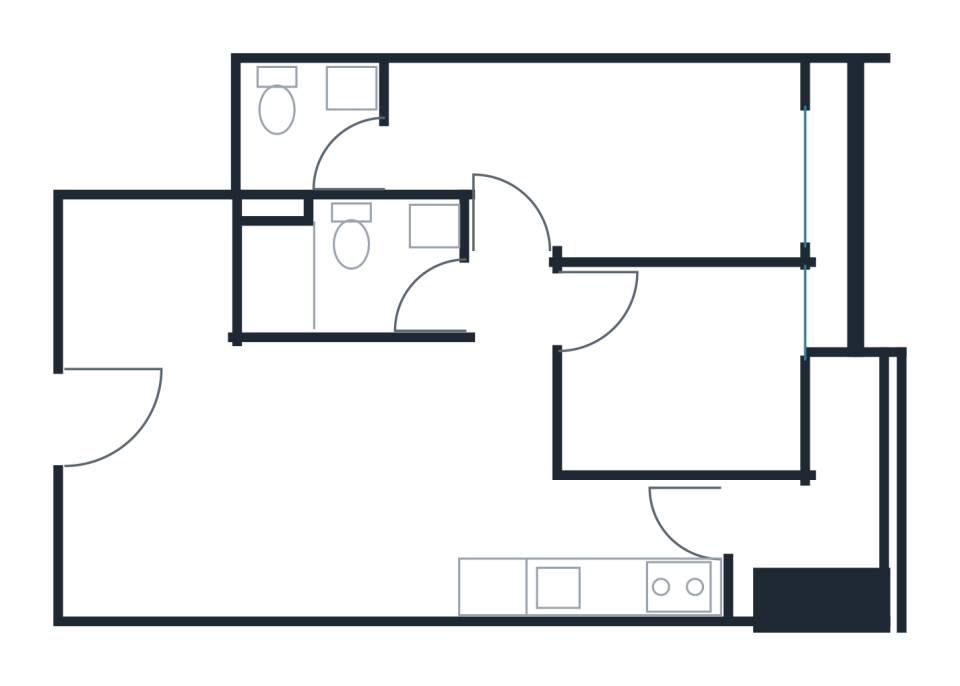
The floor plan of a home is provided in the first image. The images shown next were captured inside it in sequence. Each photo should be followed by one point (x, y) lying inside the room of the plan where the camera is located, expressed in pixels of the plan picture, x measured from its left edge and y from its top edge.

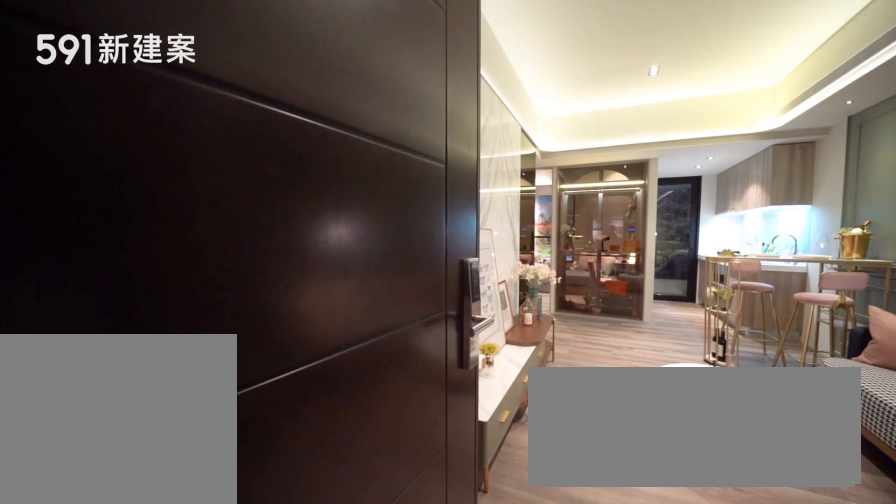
(112, 424)
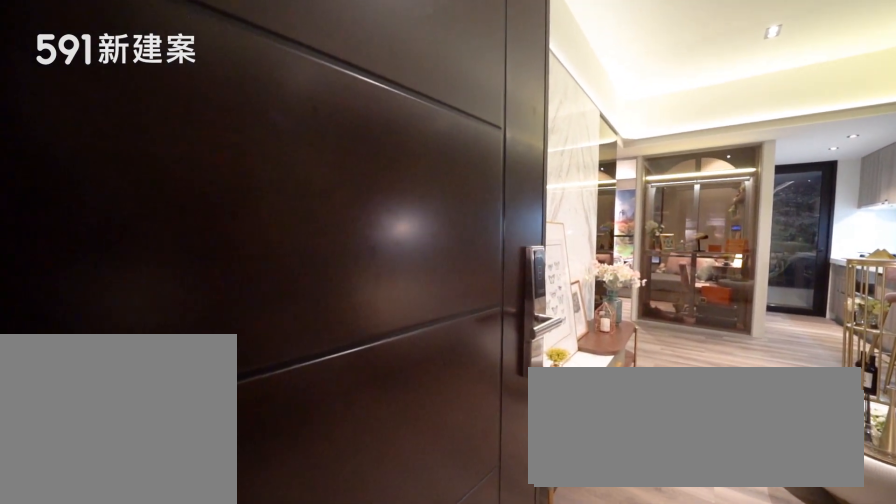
(112, 424)
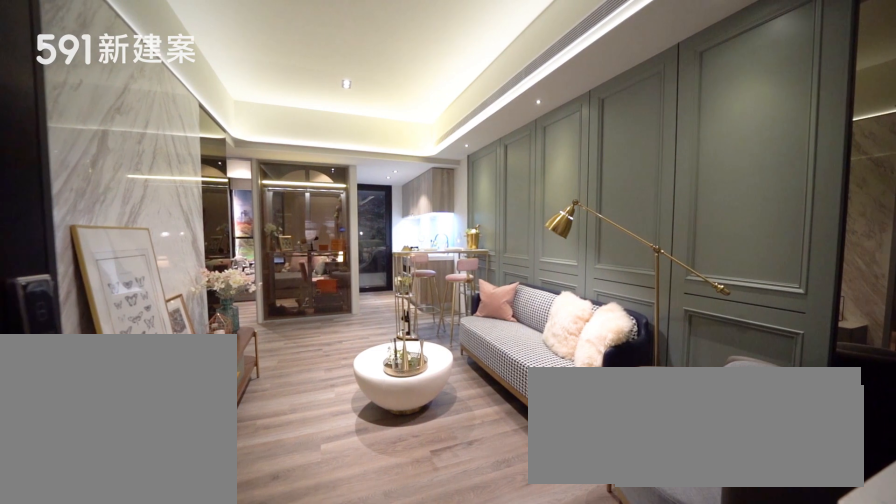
(261, 477)
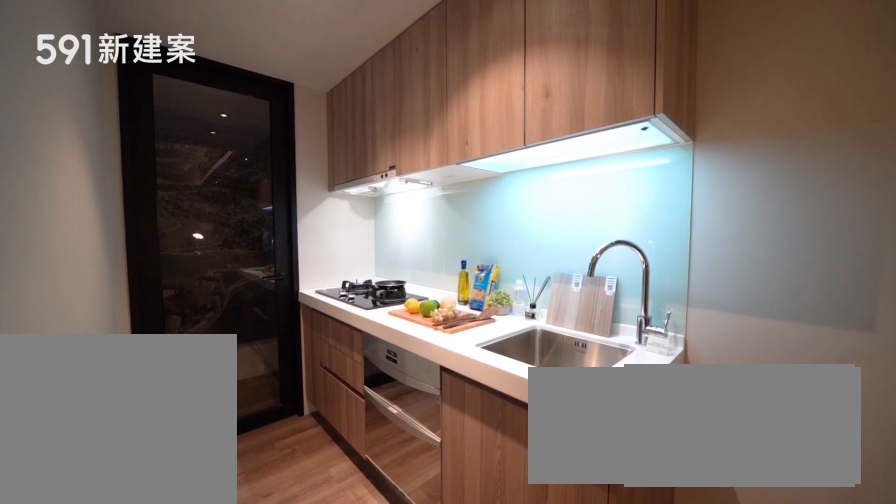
(588, 549)
